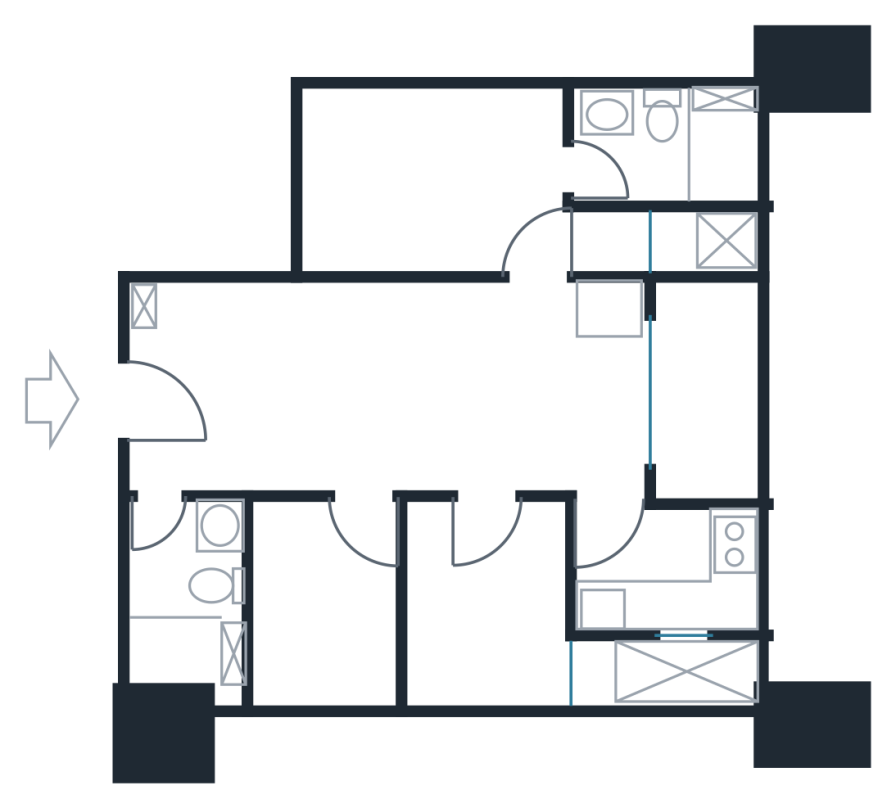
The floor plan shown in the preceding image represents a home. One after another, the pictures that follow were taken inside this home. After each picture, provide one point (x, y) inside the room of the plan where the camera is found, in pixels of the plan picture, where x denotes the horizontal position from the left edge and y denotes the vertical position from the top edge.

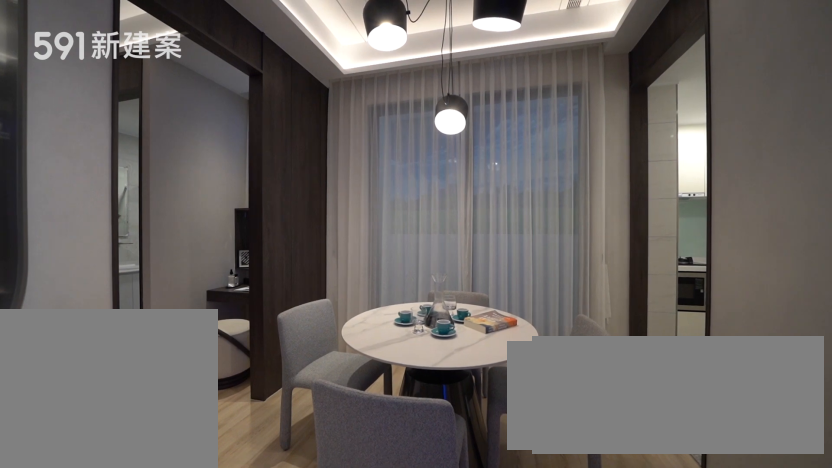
(545, 385)
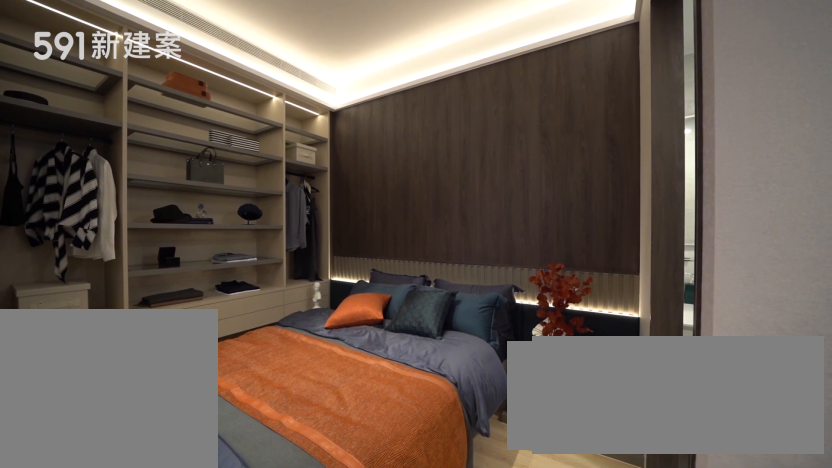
(448, 184)
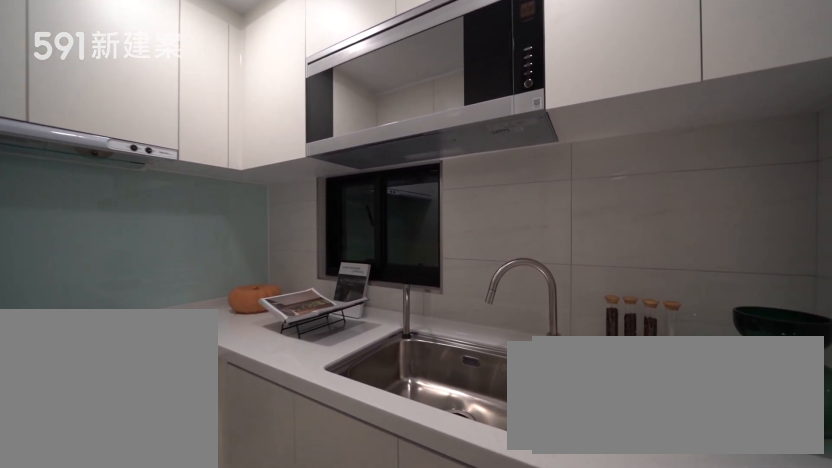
(669, 571)
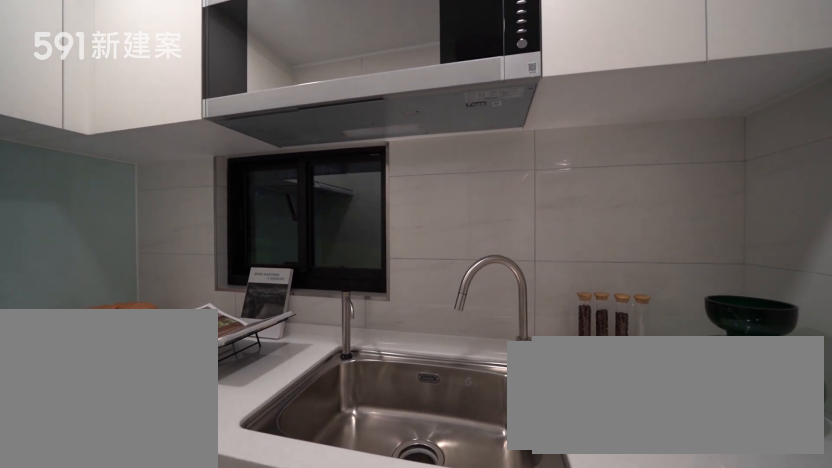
(669, 571)
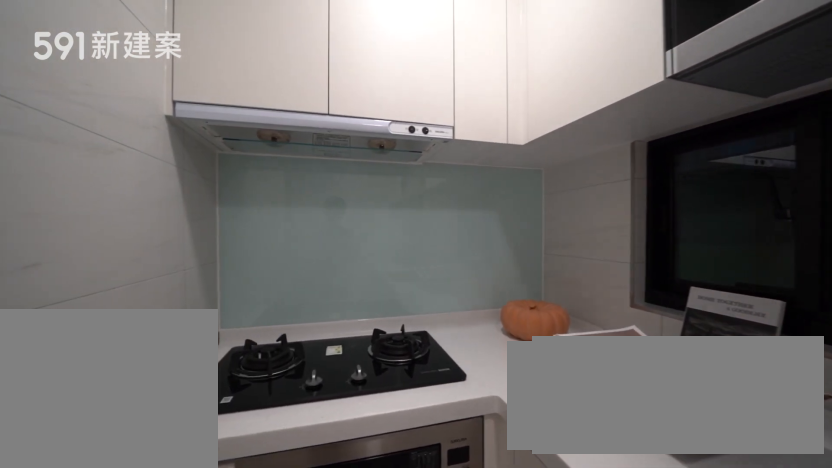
(669, 571)
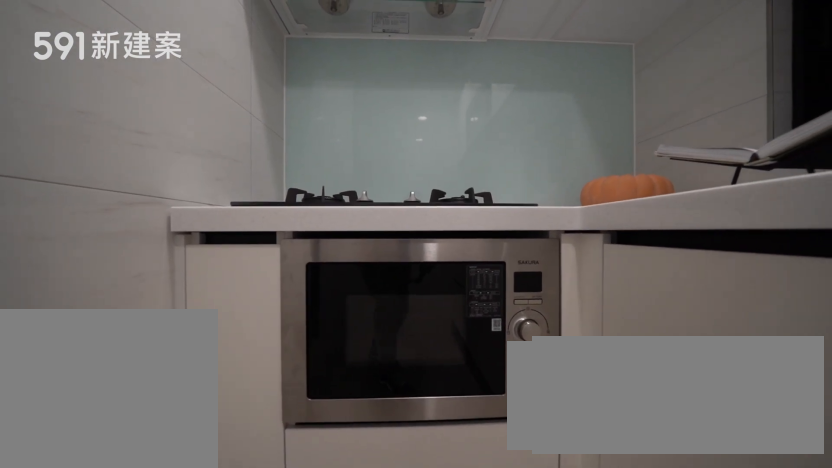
(669, 571)
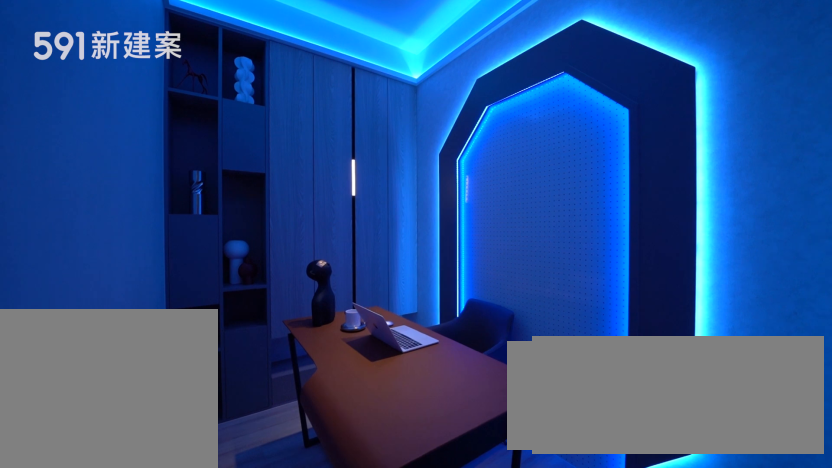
(320, 603)
